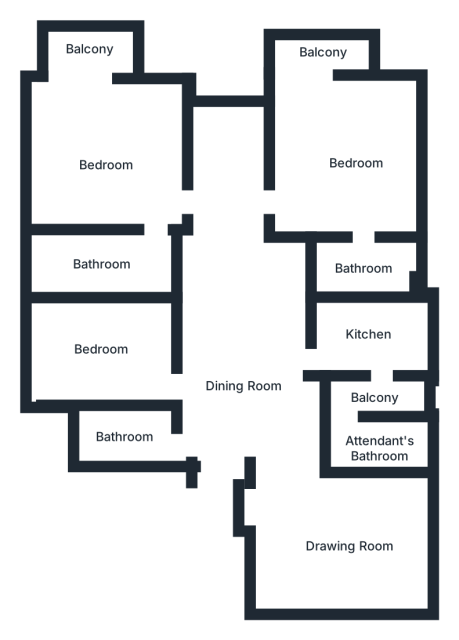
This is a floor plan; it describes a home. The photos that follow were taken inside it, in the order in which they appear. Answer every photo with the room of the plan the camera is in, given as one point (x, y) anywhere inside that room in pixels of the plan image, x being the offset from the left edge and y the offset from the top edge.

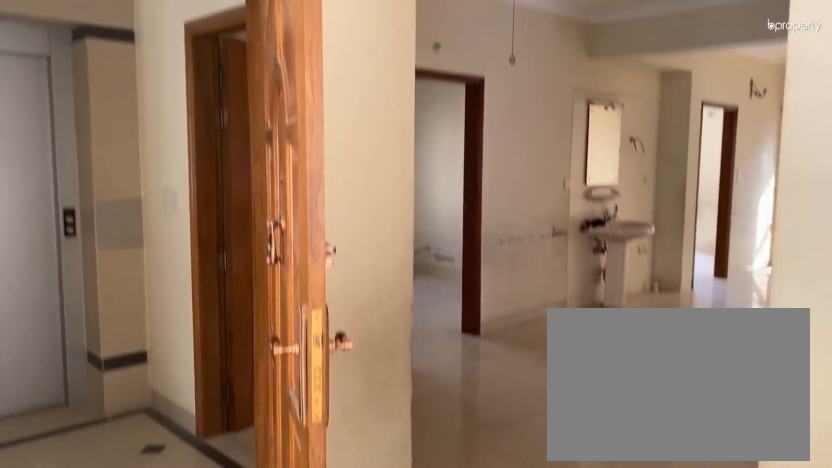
(338, 543)
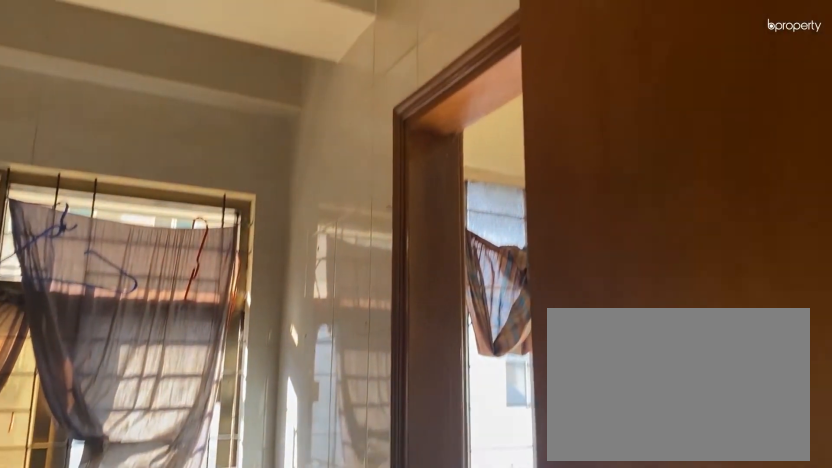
(366, 335)
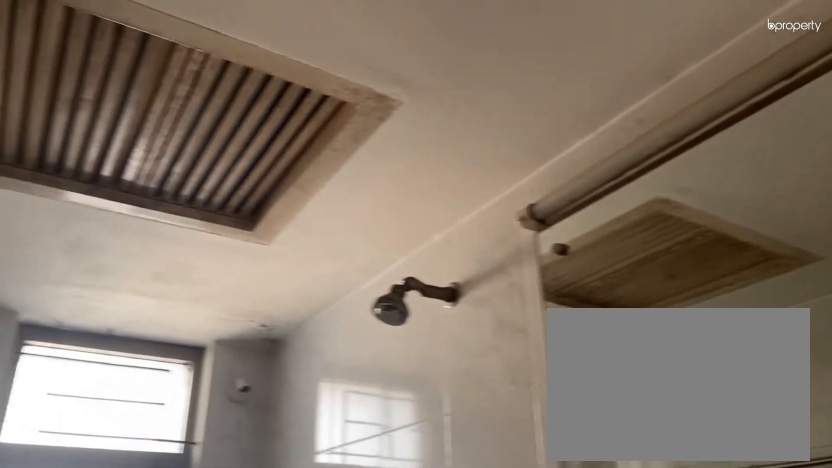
(123, 433)
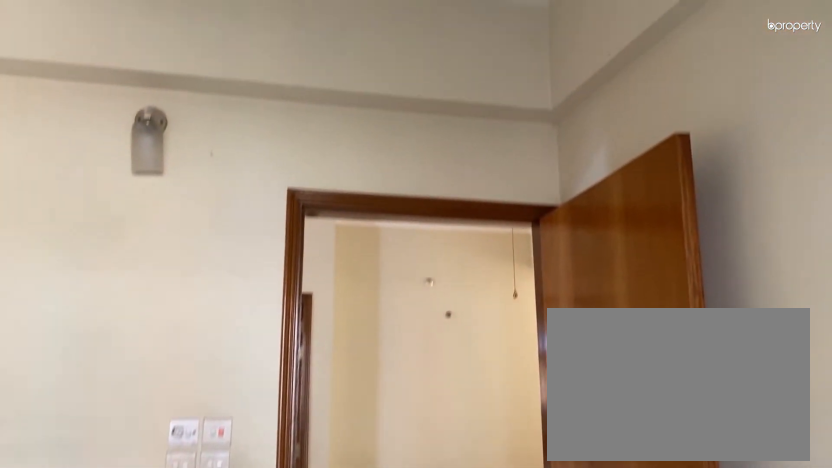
(100, 342)
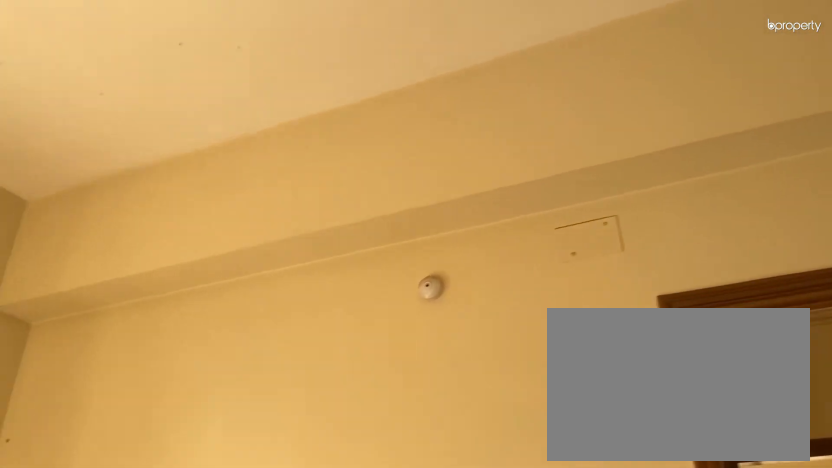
(109, 165)
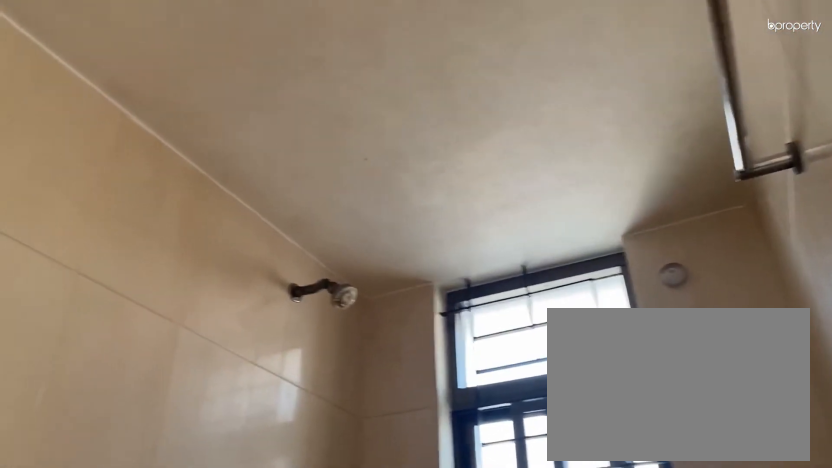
(105, 257)
